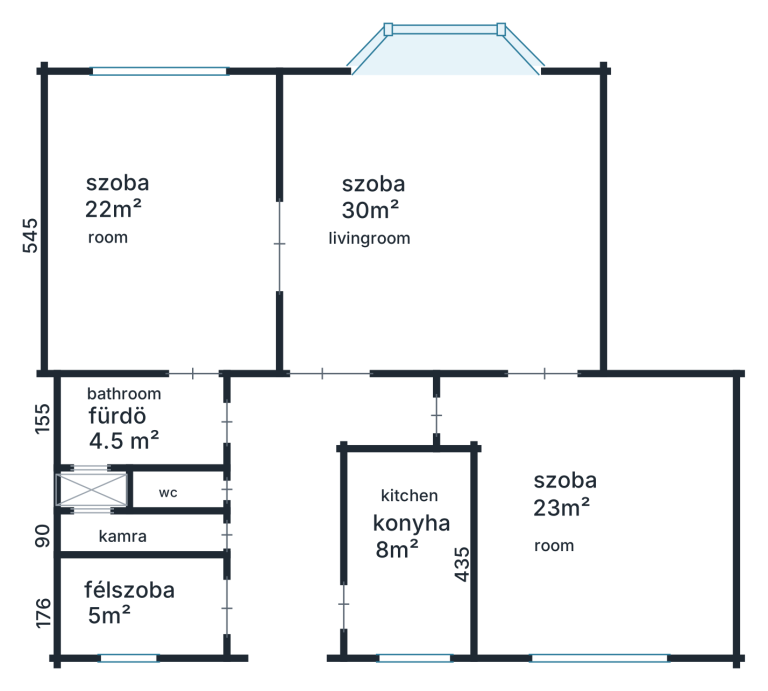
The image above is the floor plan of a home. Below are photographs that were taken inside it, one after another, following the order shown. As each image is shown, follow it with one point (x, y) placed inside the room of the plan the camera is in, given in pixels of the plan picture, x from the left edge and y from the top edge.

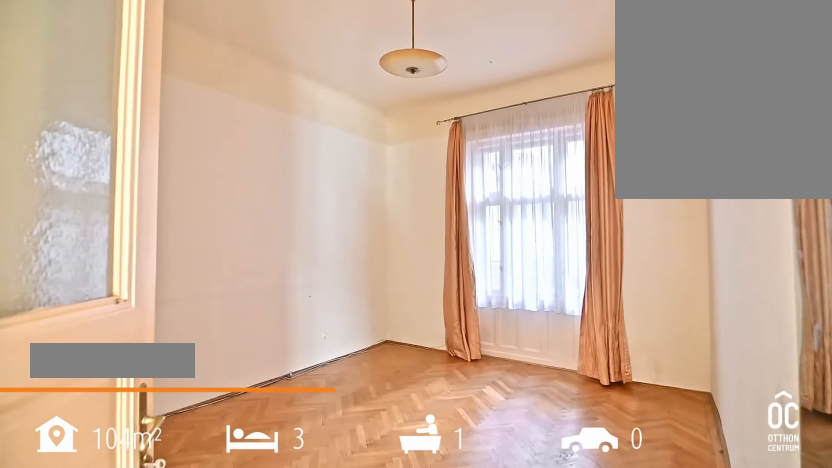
(605, 520)
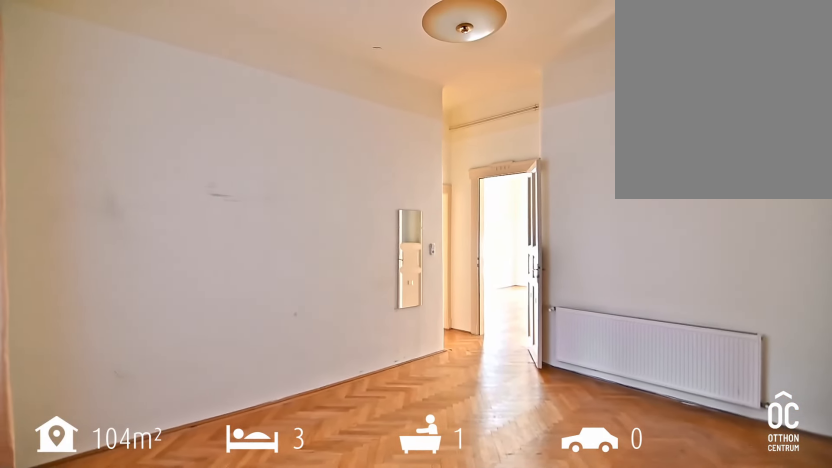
(604, 520)
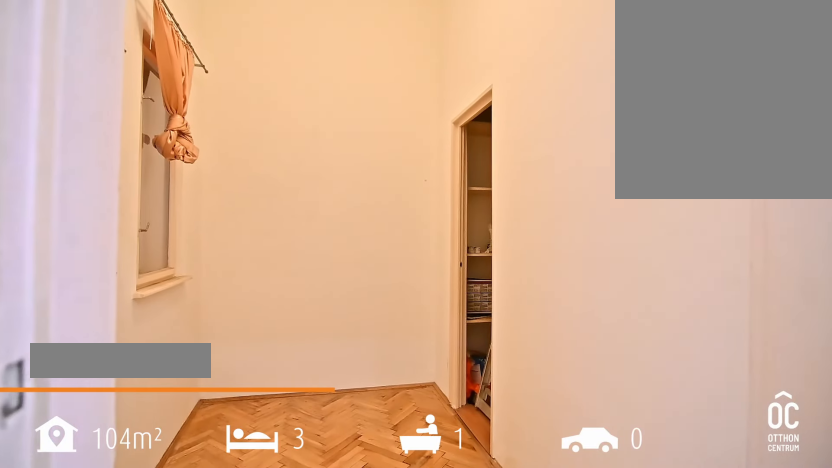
(140, 603)
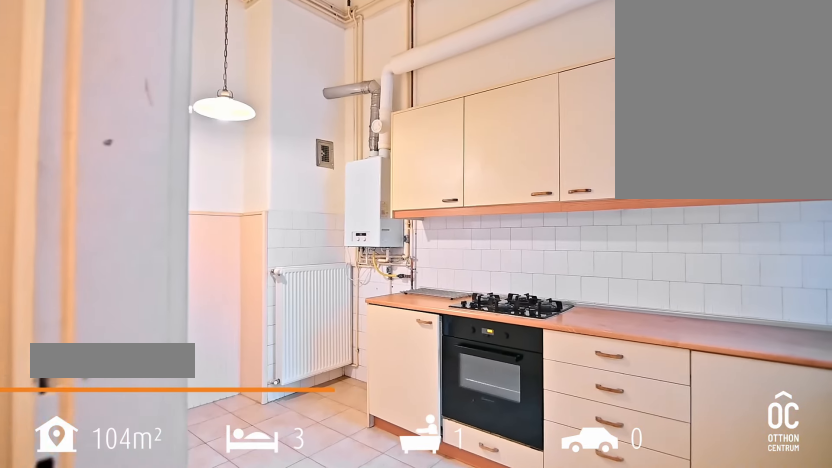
(408, 557)
